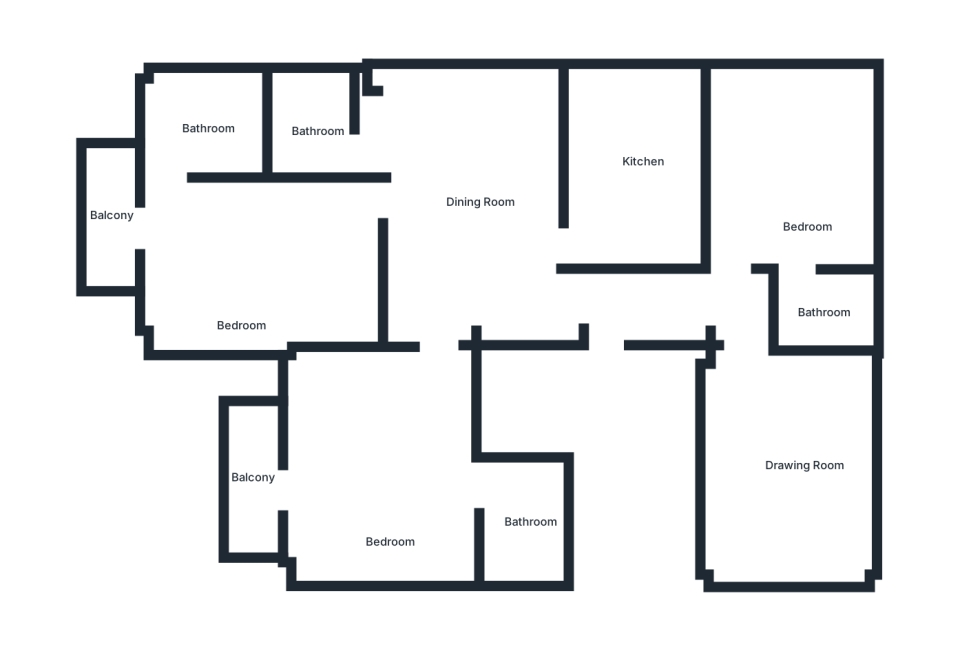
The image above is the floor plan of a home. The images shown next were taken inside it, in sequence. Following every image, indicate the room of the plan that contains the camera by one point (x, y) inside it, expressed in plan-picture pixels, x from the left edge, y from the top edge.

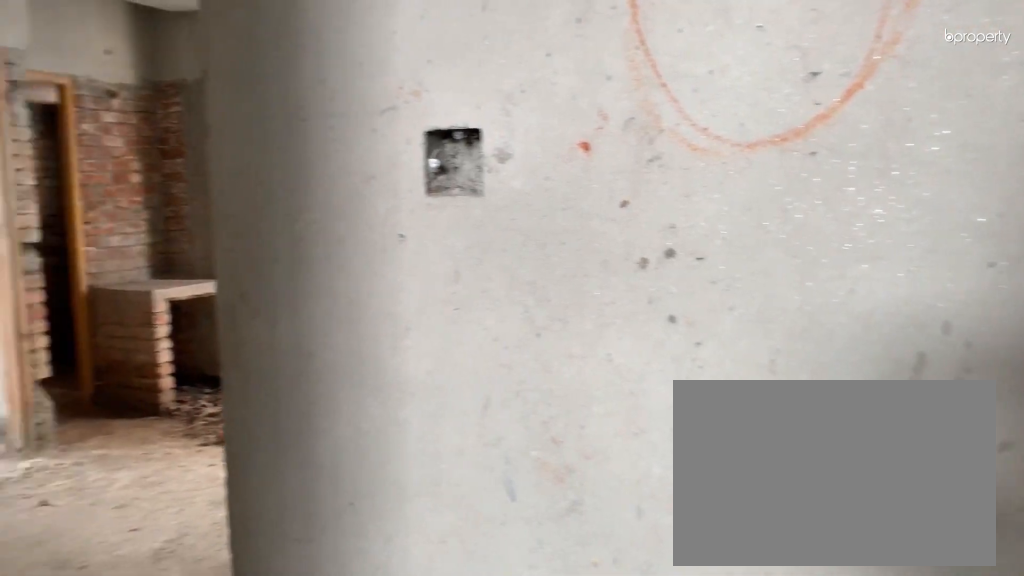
(569, 306)
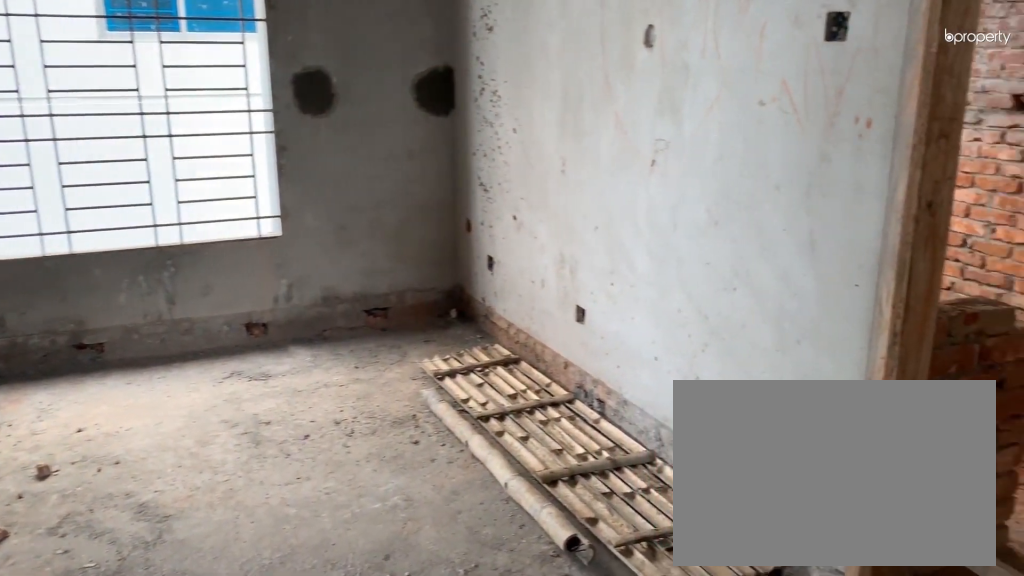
(465, 185)
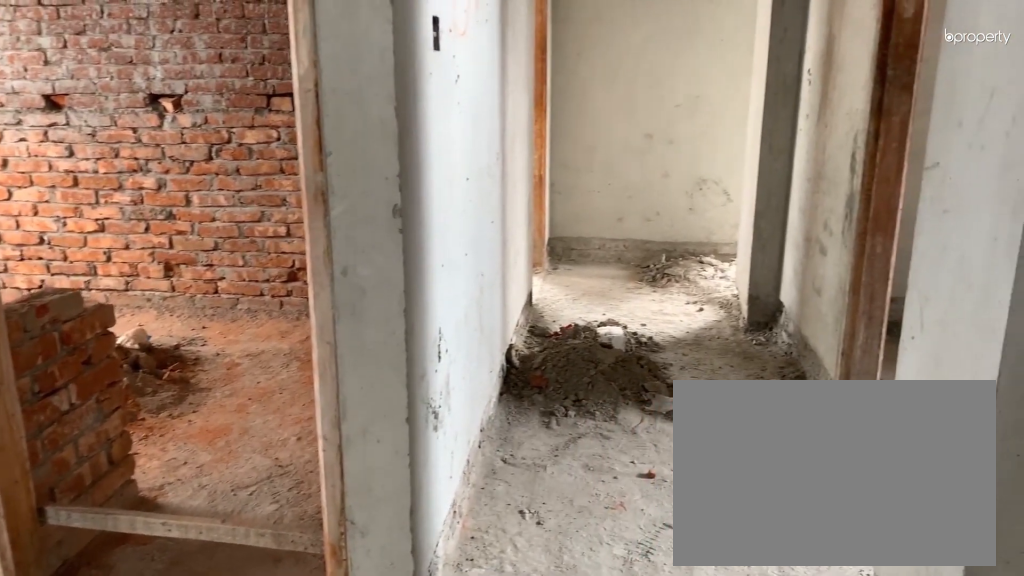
(465, 185)
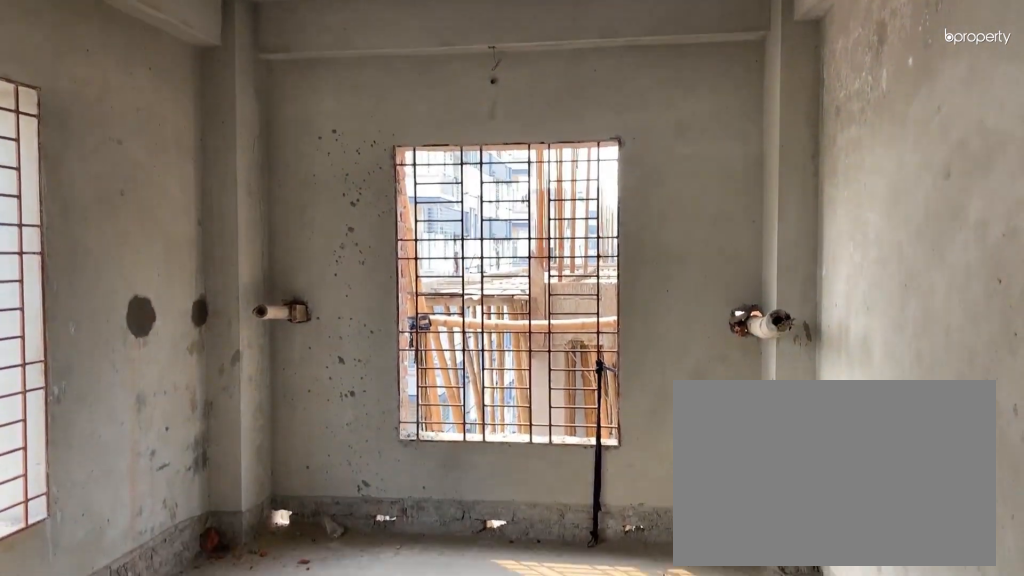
(803, 449)
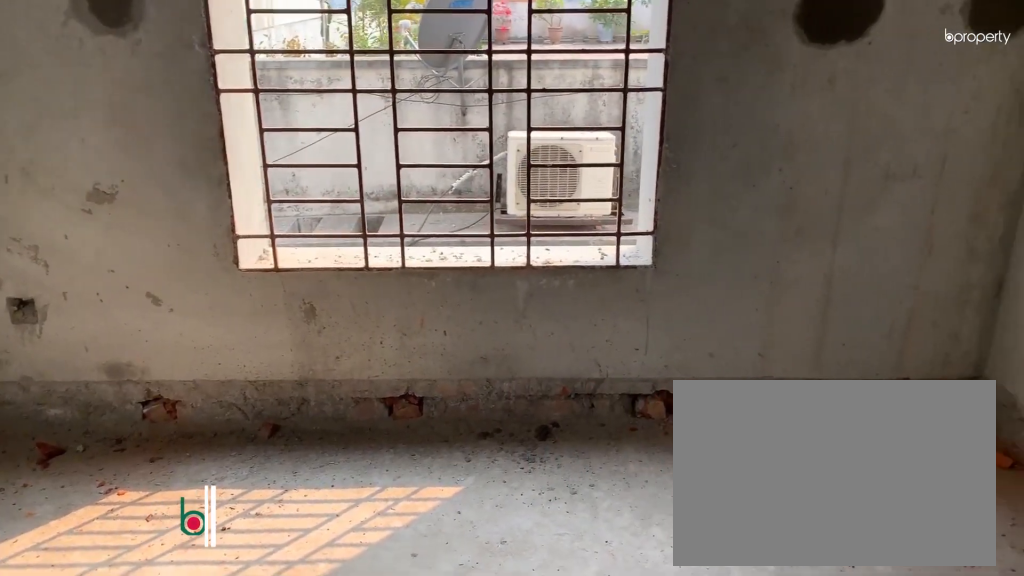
(803, 186)
